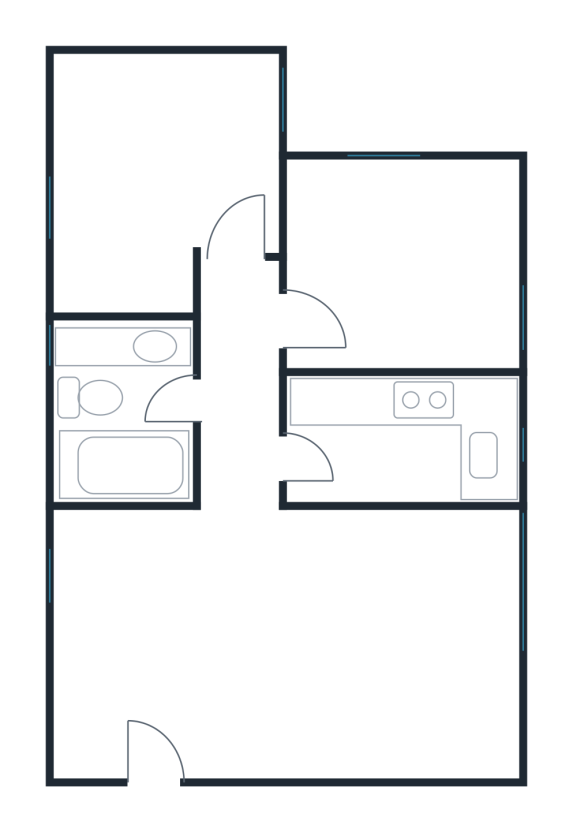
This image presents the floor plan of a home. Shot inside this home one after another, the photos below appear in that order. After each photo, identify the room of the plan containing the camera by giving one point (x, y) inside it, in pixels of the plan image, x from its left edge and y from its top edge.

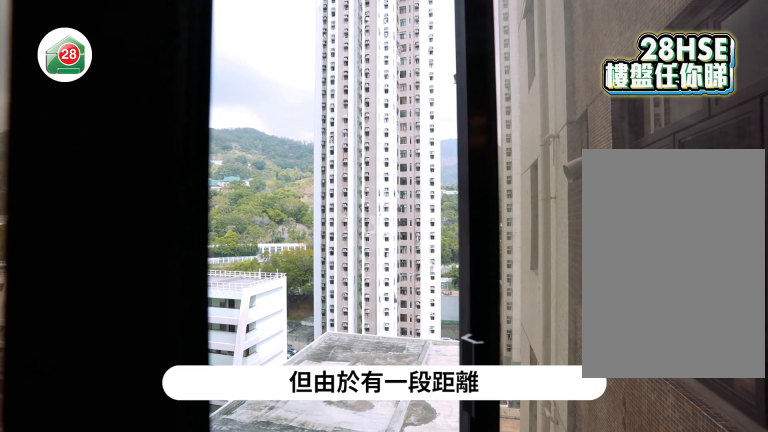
(253, 640)
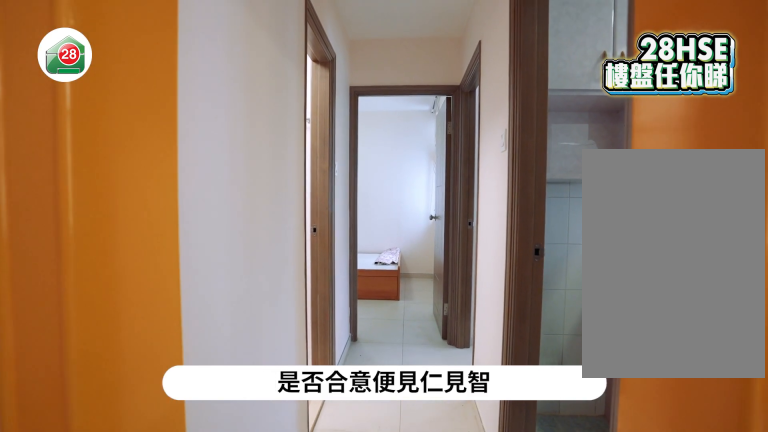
(252, 640)
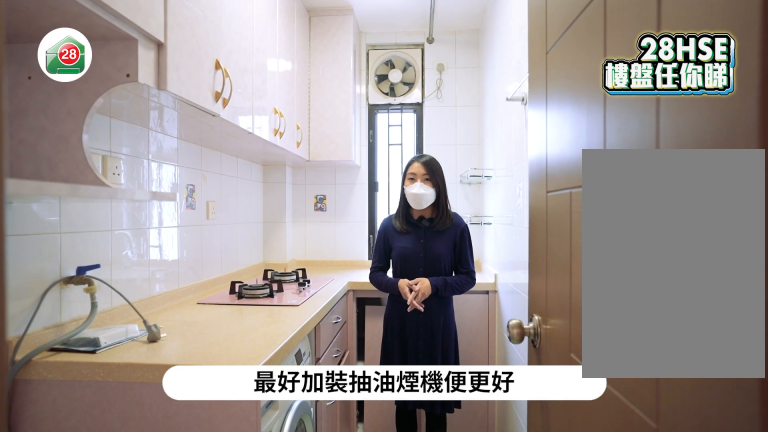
(360, 438)
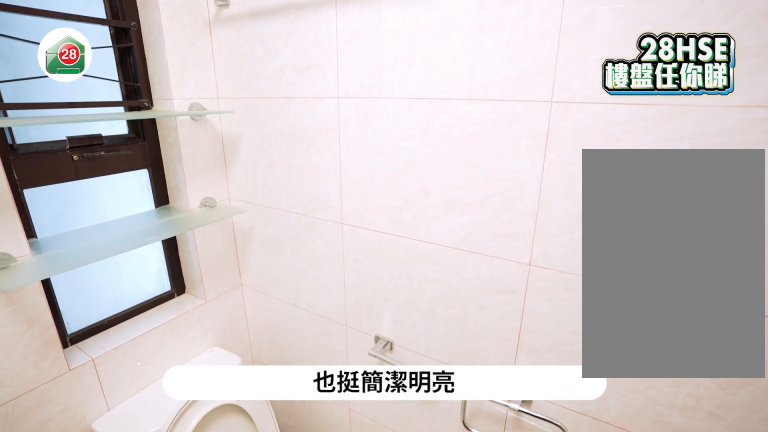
(143, 418)
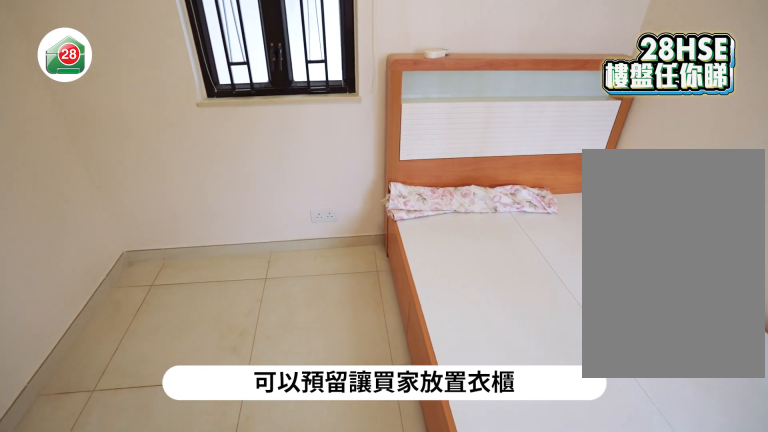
(143, 161)
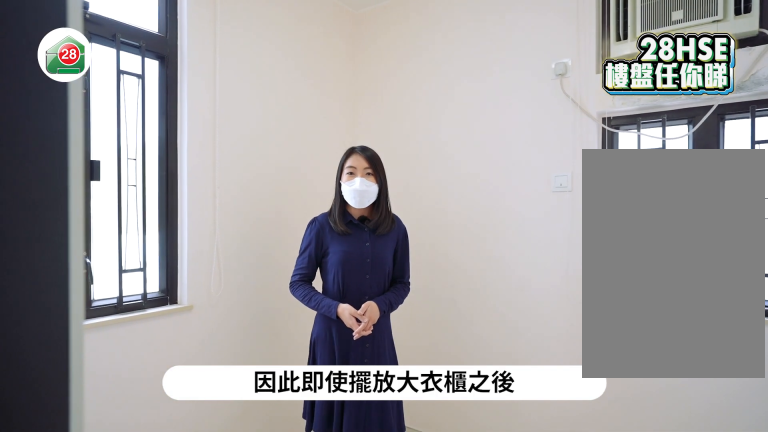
(406, 248)
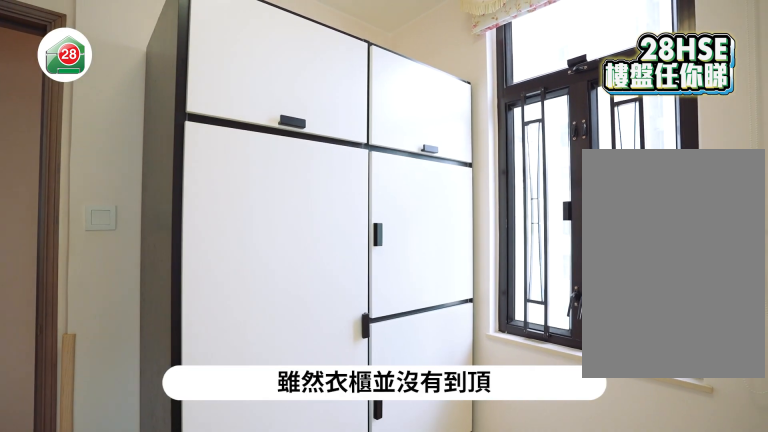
(406, 248)
